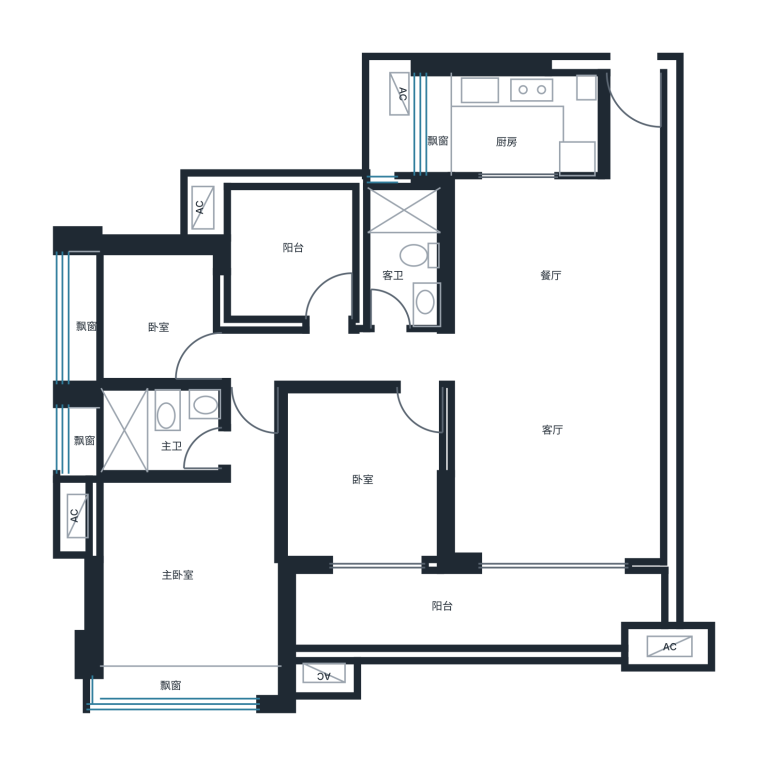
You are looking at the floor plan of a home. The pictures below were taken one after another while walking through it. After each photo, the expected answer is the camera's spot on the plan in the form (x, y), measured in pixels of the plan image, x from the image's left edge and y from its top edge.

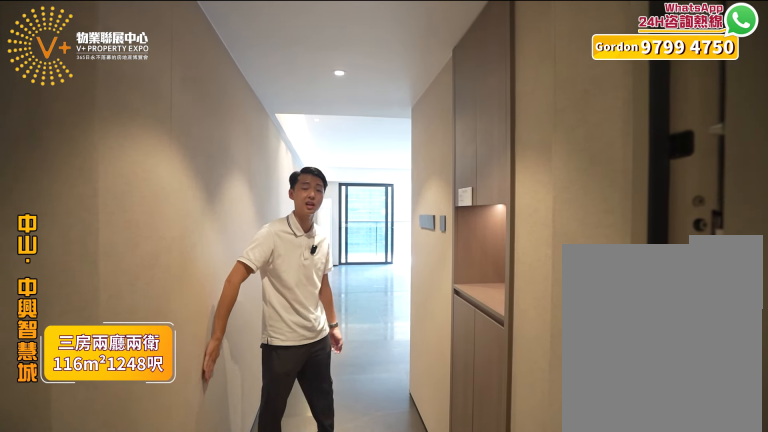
(620, 107)
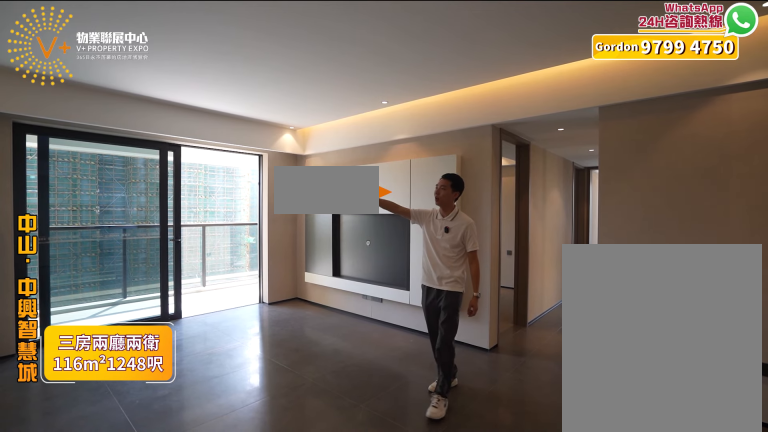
(609, 388)
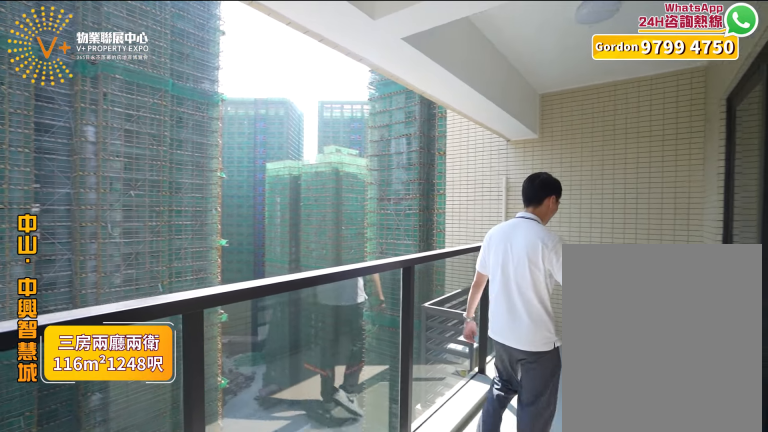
(540, 593)
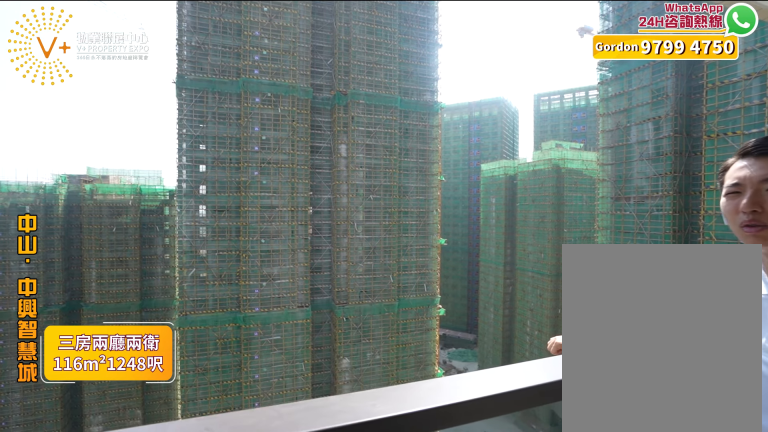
(543, 585)
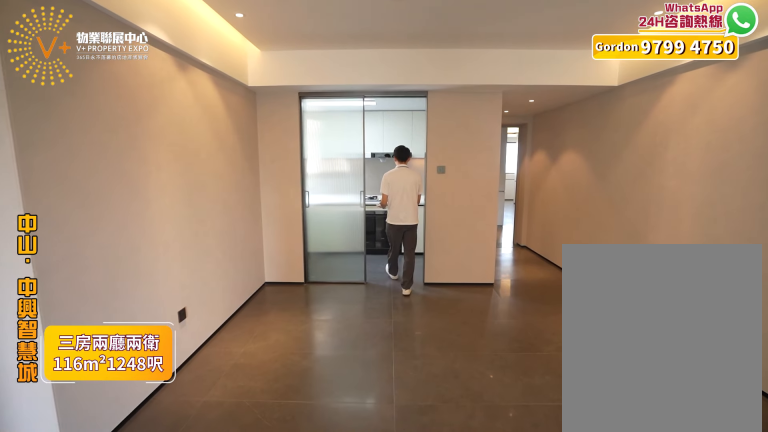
(584, 352)
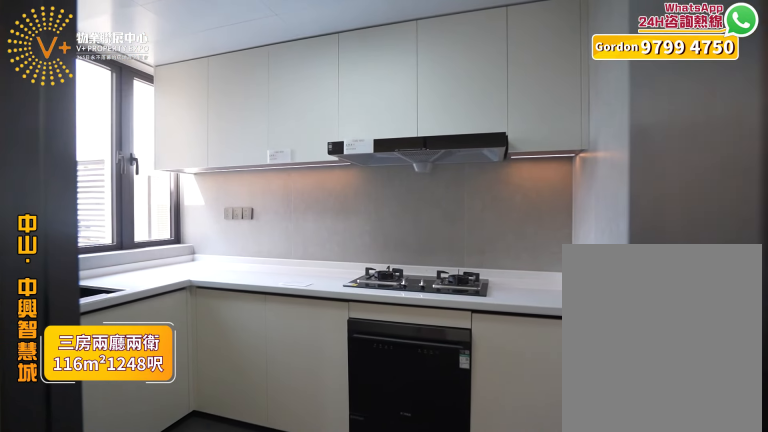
(516, 123)
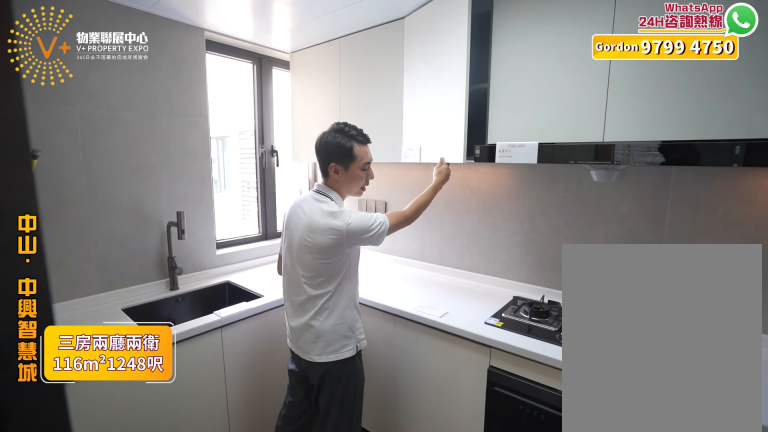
(518, 125)
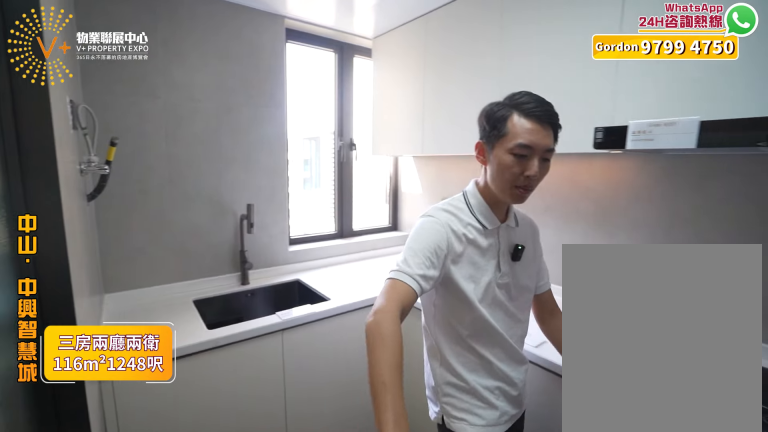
(520, 127)
